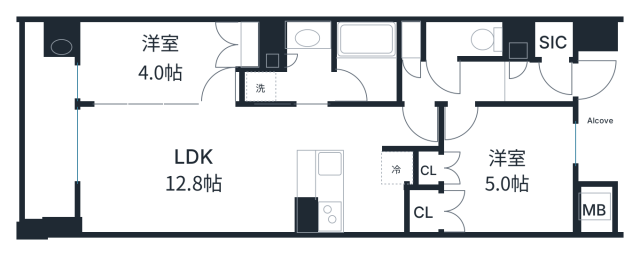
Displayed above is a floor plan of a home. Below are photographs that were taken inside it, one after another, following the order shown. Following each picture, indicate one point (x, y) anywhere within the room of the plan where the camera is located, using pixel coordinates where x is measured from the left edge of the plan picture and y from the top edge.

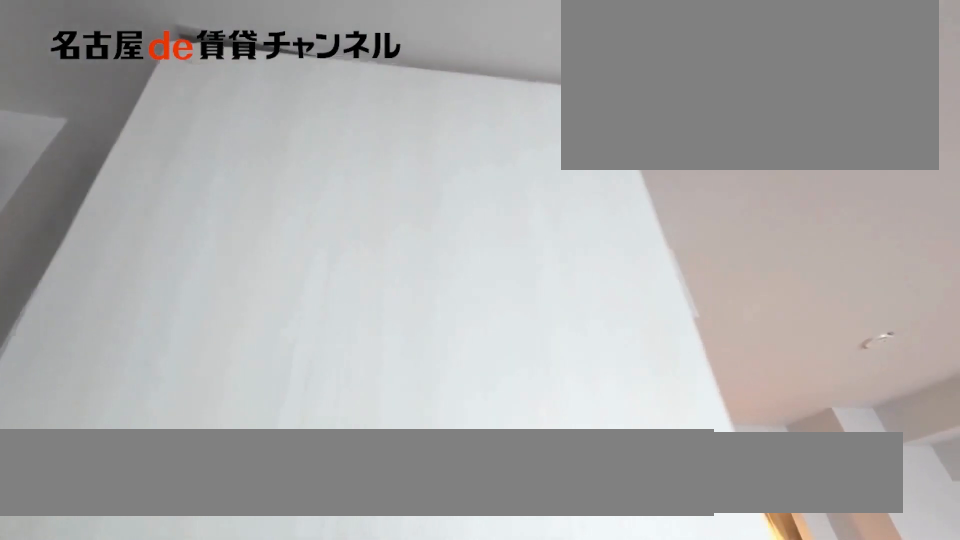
(157, 64)
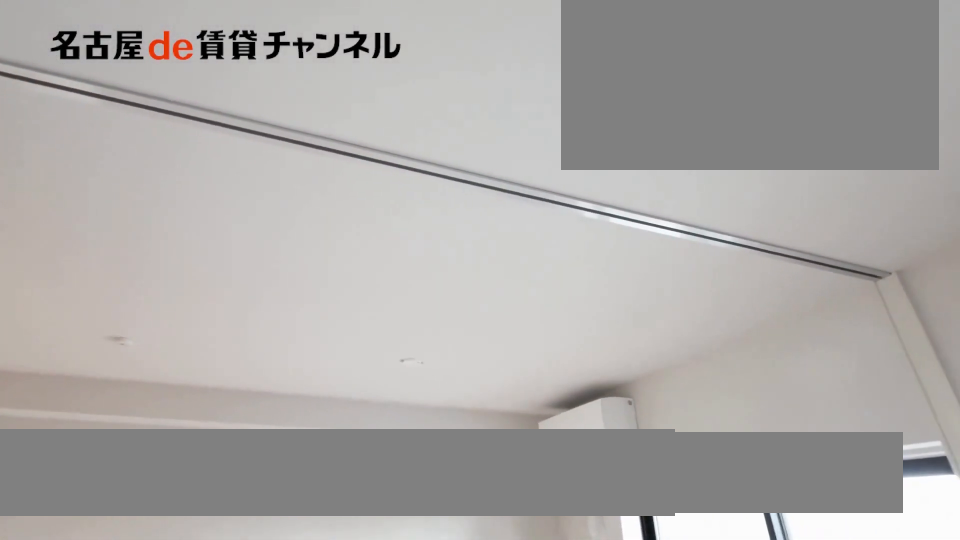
(184, 168)
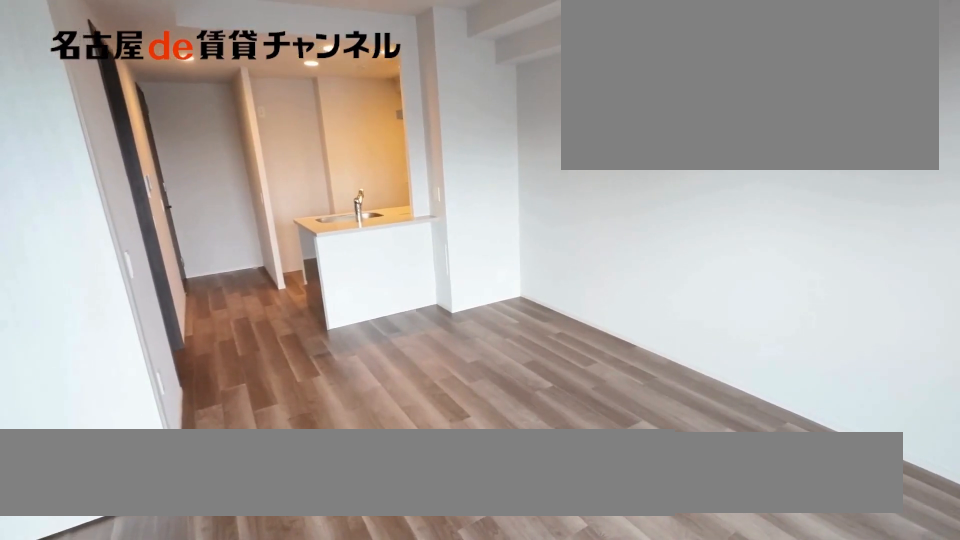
(184, 168)
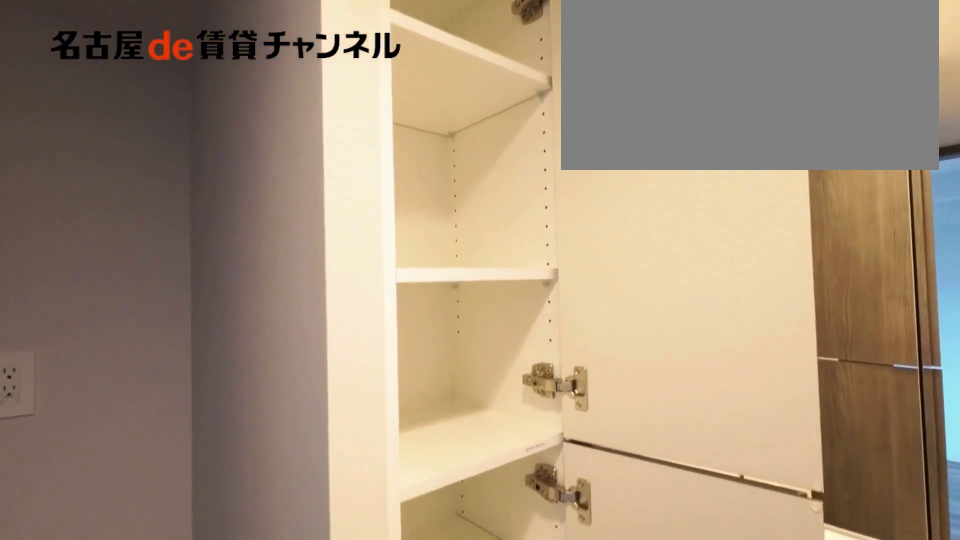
(290, 67)
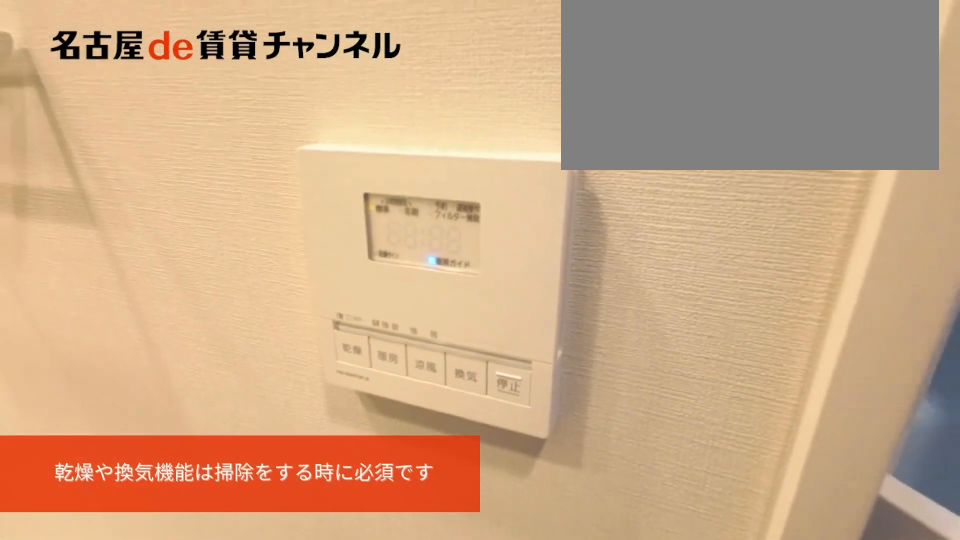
(290, 67)
